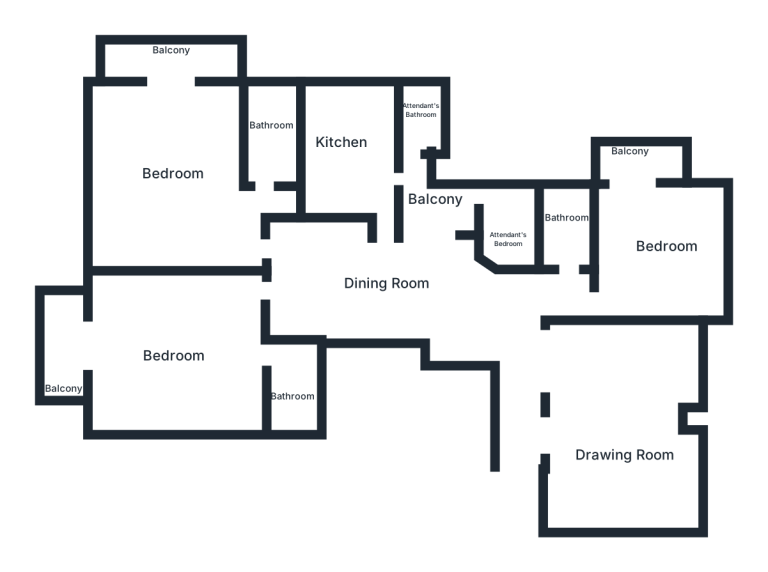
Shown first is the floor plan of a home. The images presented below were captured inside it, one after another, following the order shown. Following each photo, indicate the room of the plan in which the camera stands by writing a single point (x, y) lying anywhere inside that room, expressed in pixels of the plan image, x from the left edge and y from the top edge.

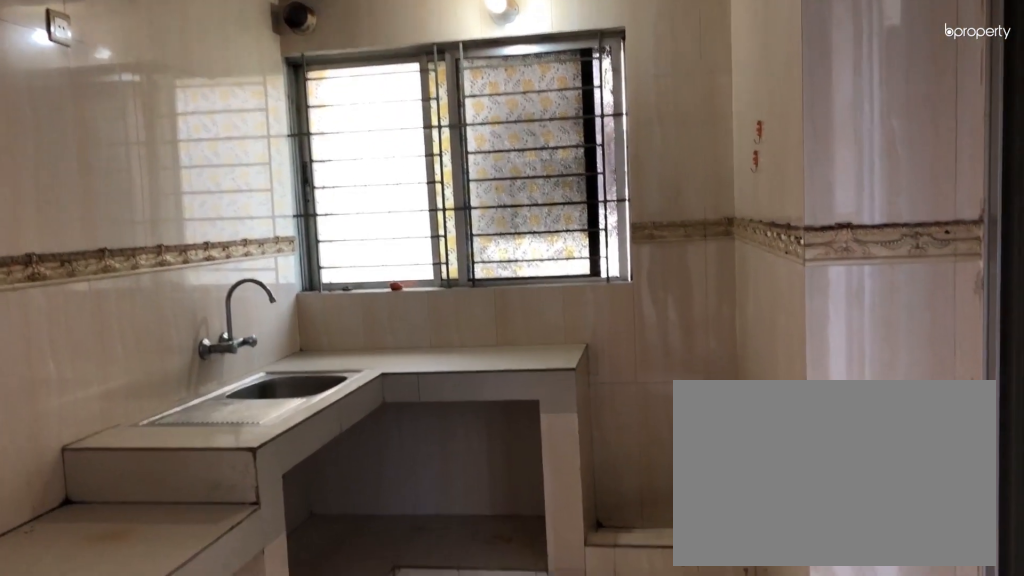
(340, 144)
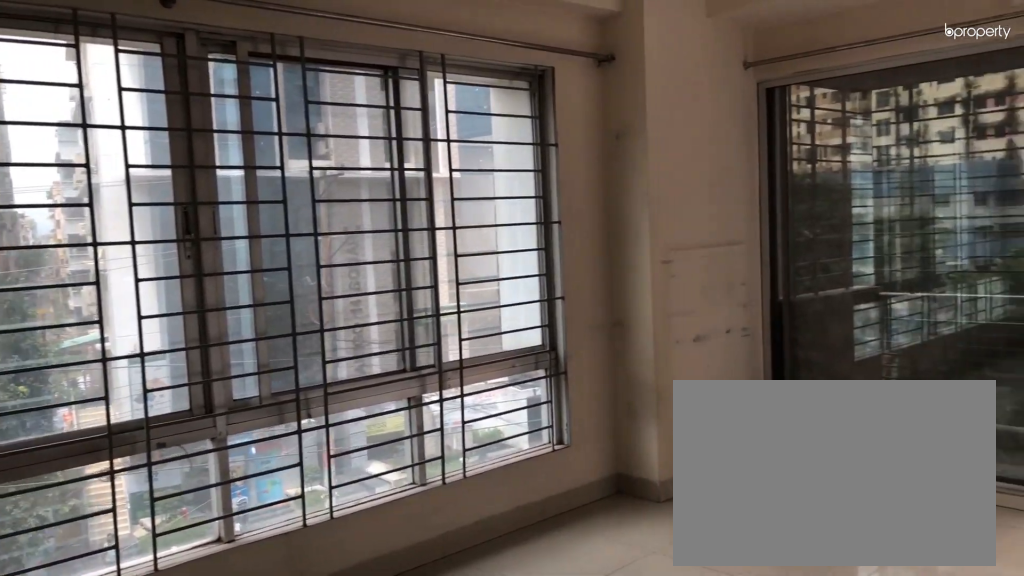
(171, 170)
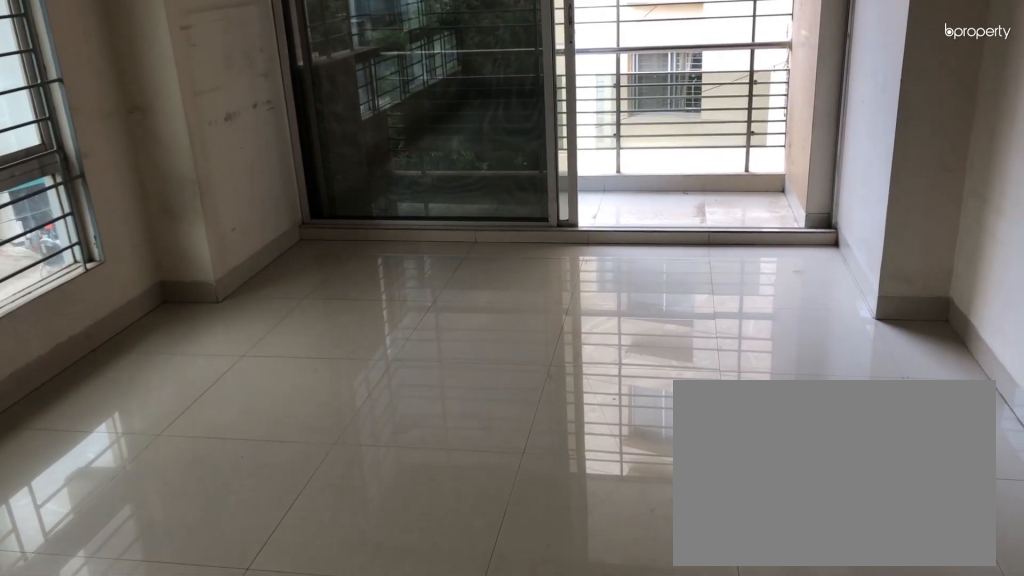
(171, 170)
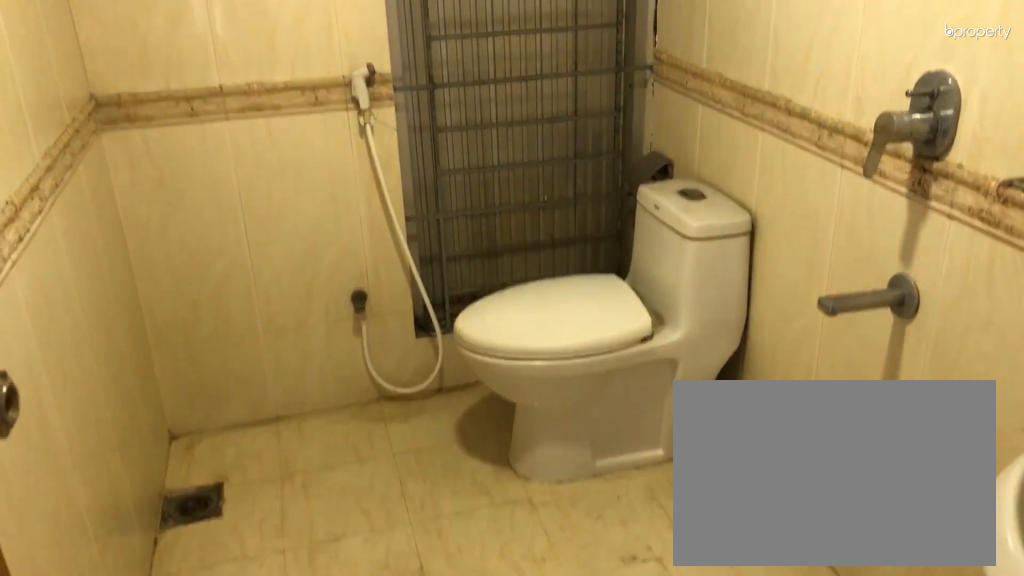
(269, 129)
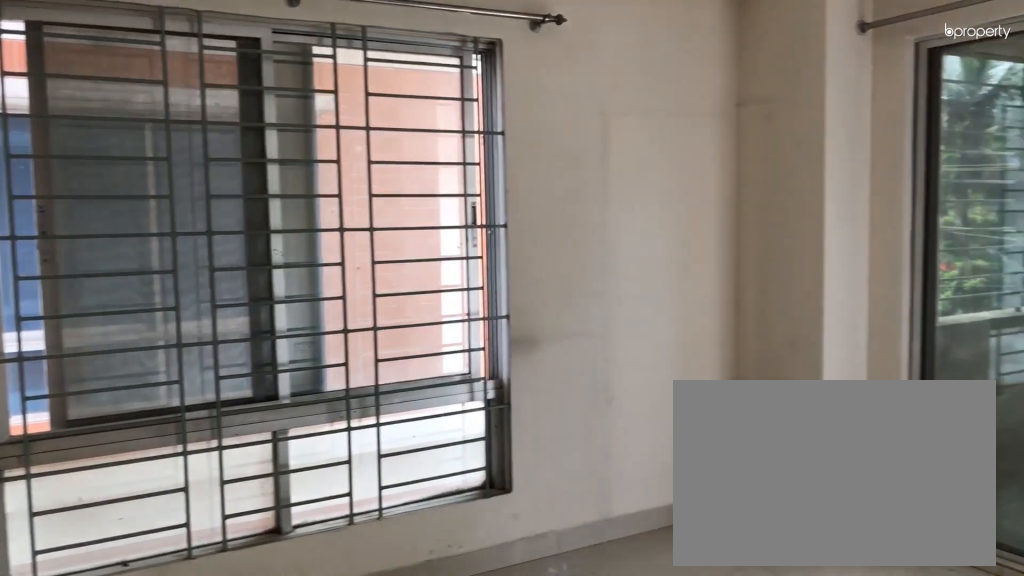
(169, 350)
